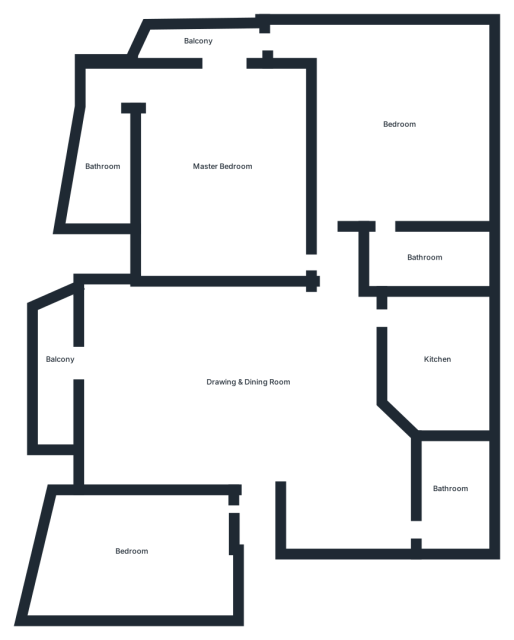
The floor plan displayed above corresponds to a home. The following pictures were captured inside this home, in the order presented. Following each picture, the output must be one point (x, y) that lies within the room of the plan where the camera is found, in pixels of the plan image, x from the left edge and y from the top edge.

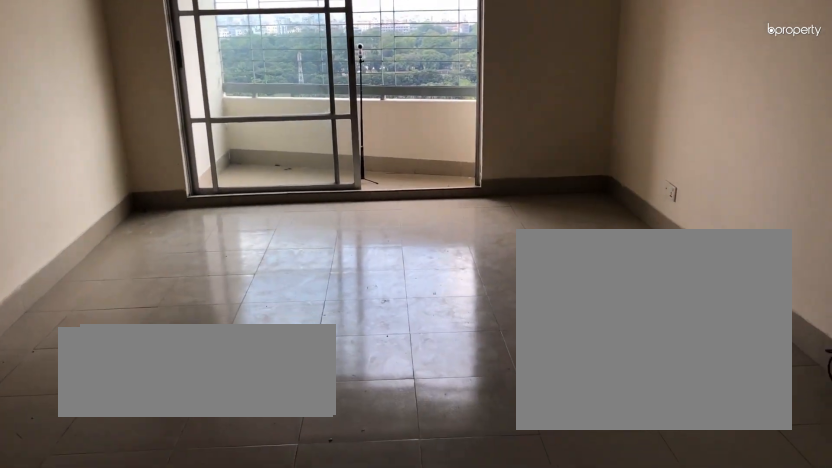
(247, 381)
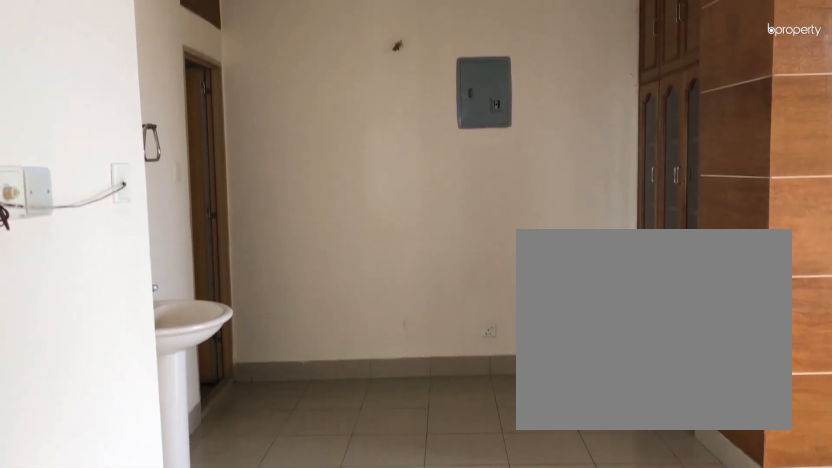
(247, 381)
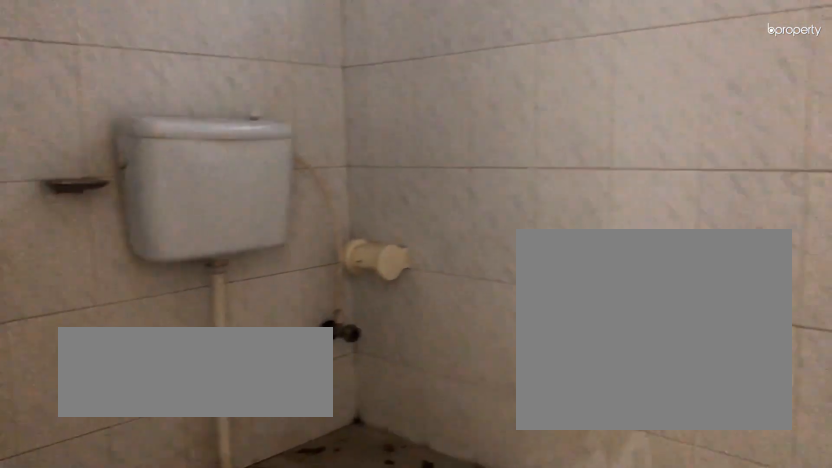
(448, 487)
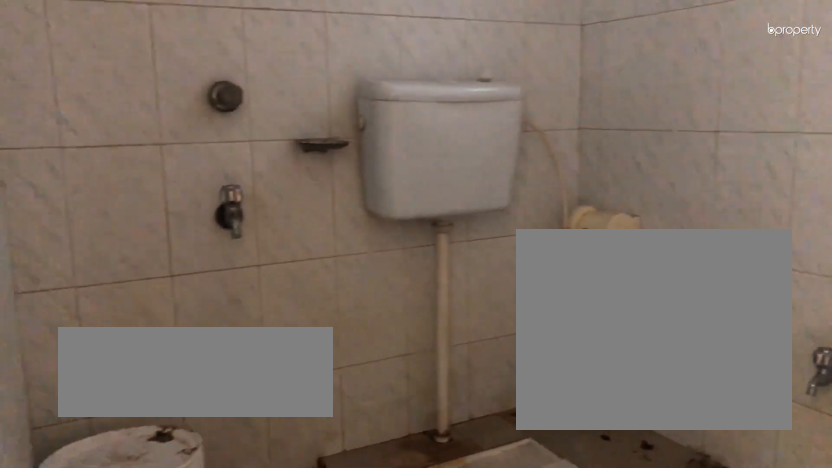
(448, 487)
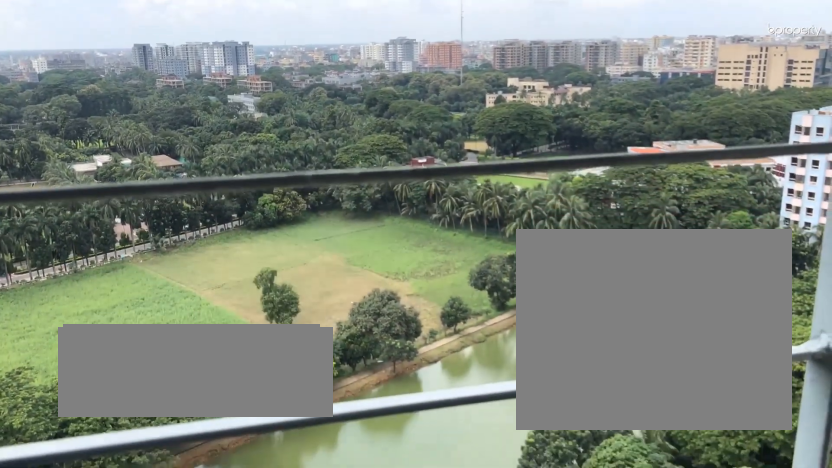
(58, 358)
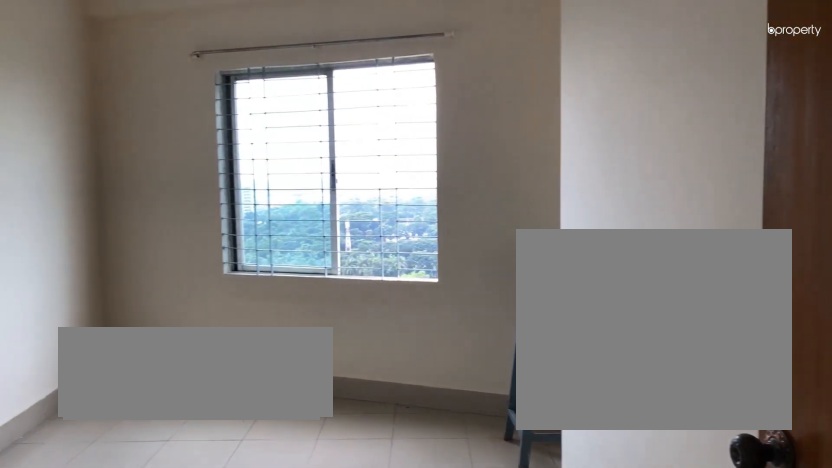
(131, 549)
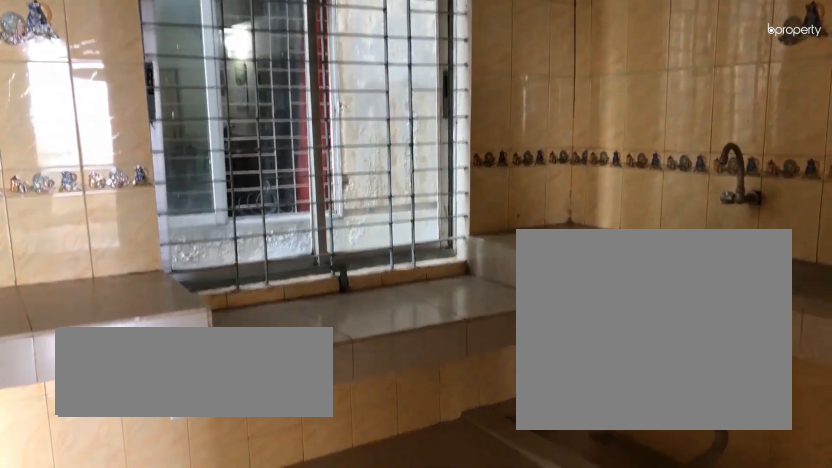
(436, 358)
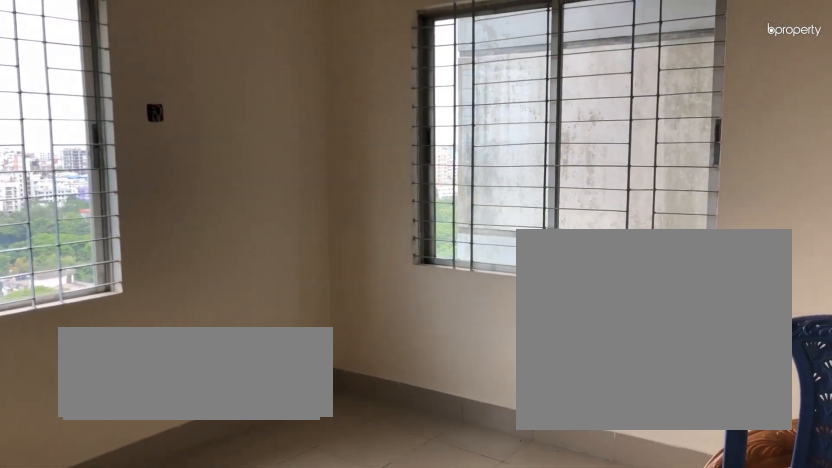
(399, 123)
